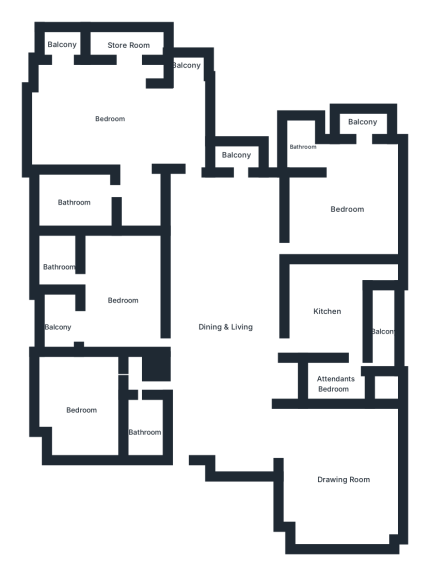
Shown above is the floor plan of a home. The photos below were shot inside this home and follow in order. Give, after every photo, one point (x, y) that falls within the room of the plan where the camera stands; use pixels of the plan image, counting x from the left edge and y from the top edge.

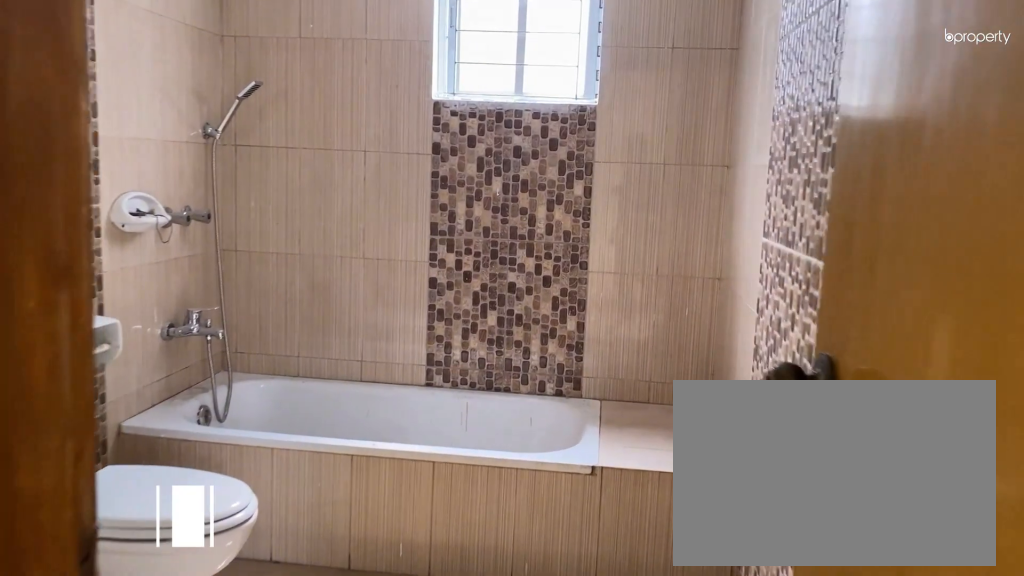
(76, 202)
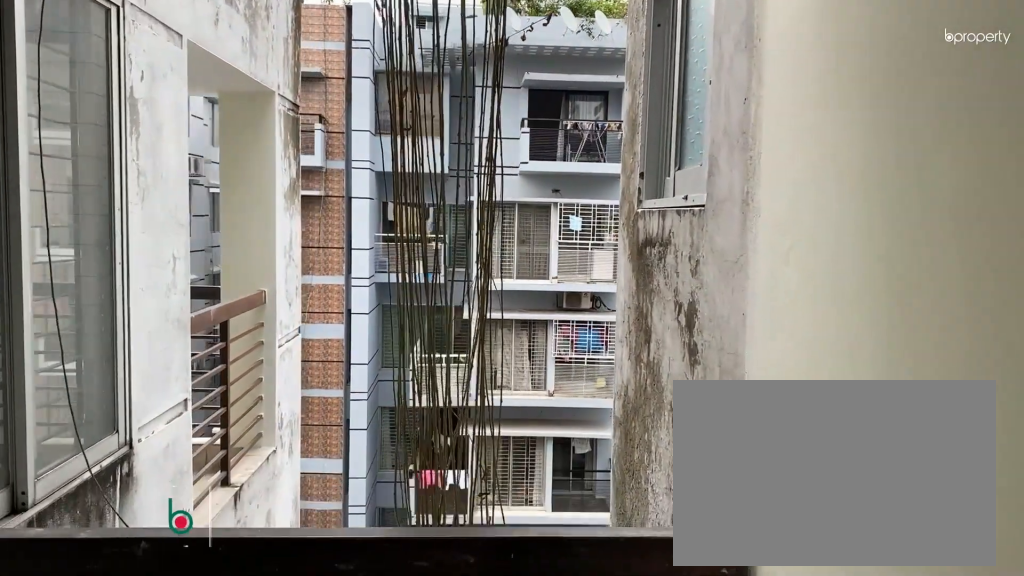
(237, 155)
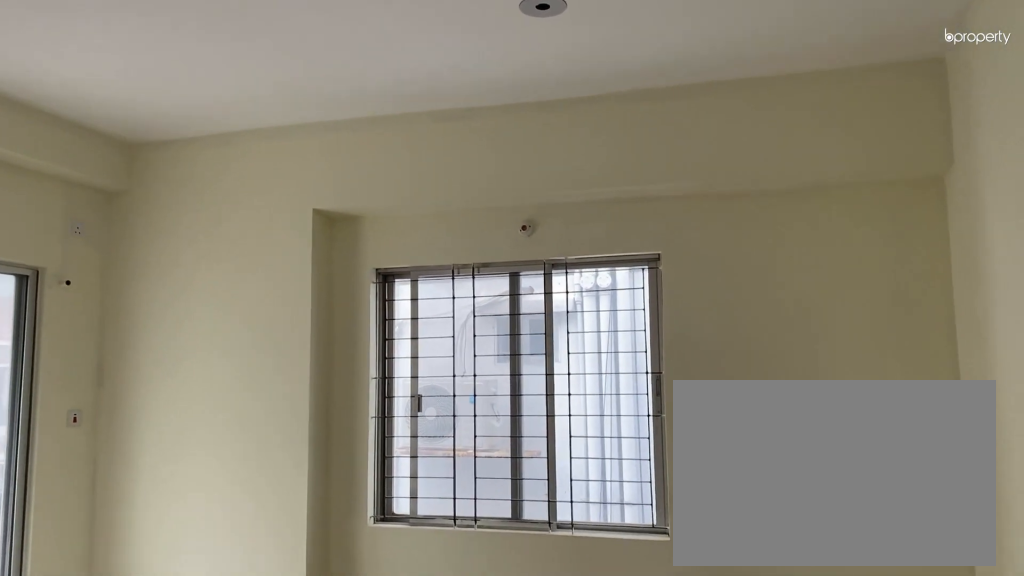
(348, 209)
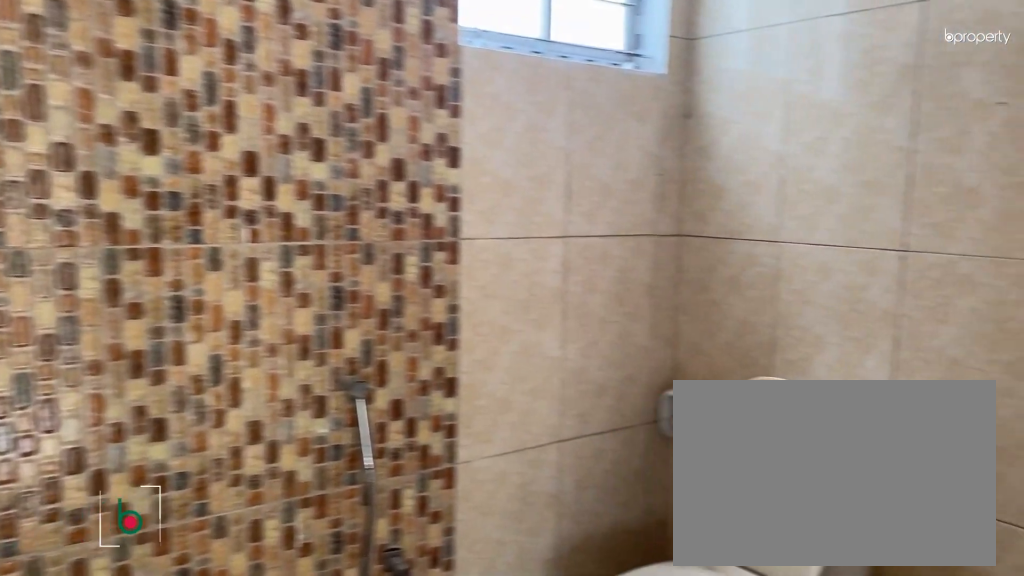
(301, 147)
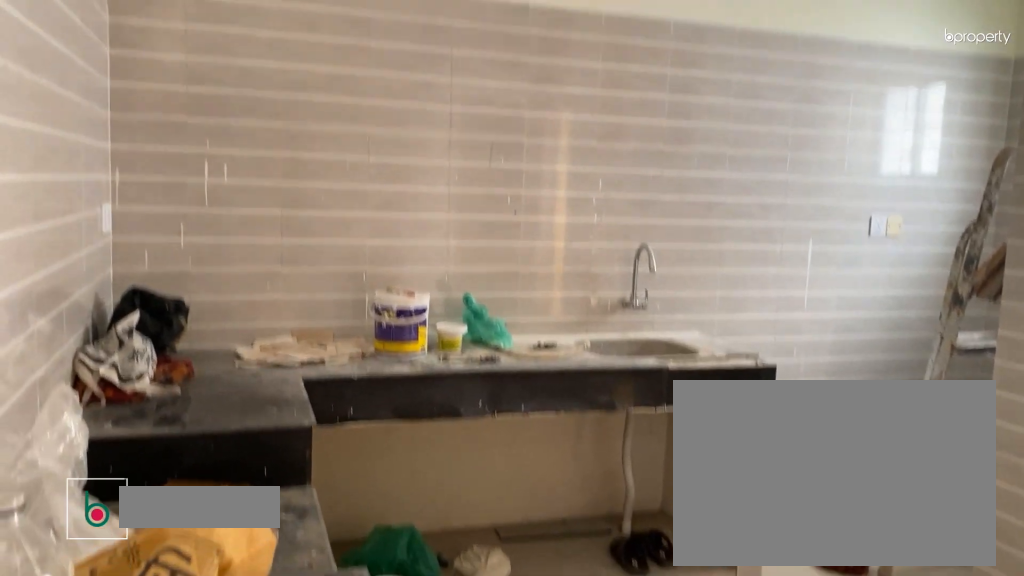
(329, 311)
